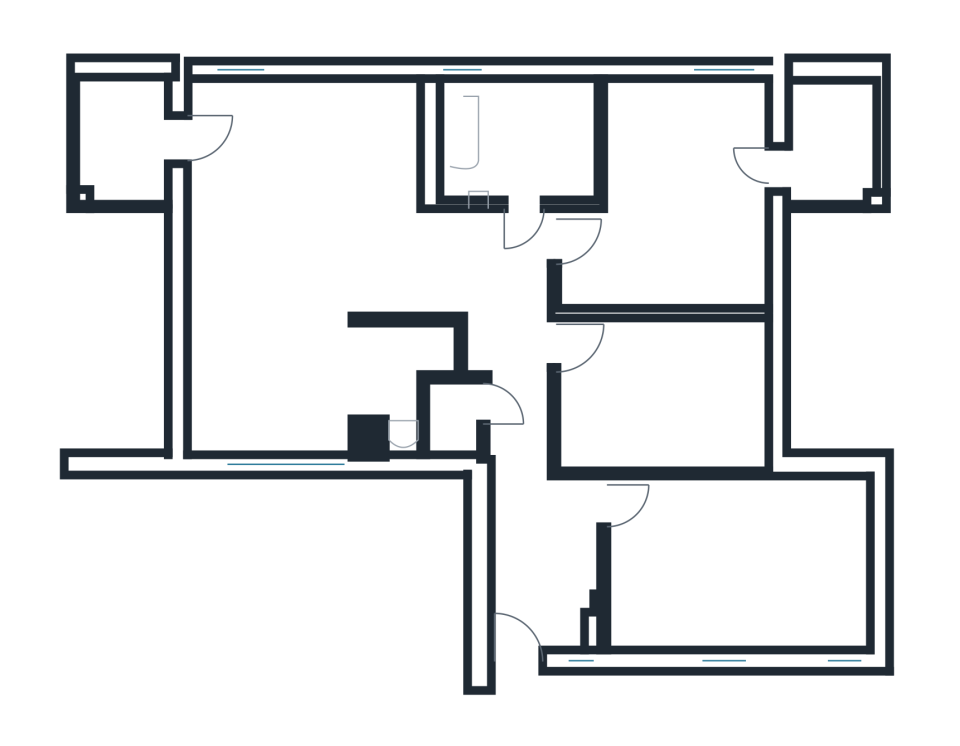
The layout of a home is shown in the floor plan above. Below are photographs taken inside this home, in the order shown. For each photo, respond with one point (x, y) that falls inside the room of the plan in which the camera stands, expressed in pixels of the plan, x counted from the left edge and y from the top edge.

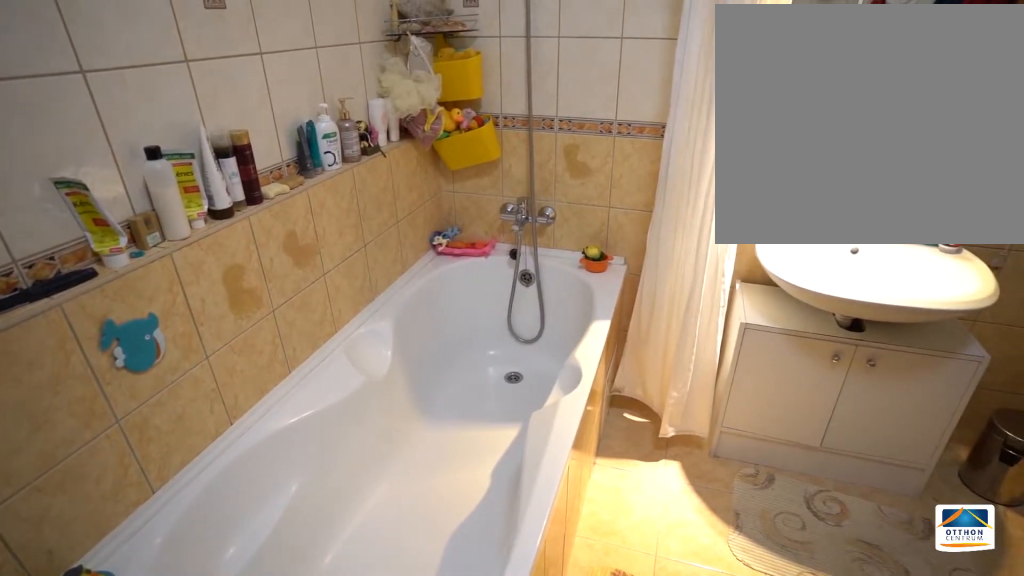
(526, 143)
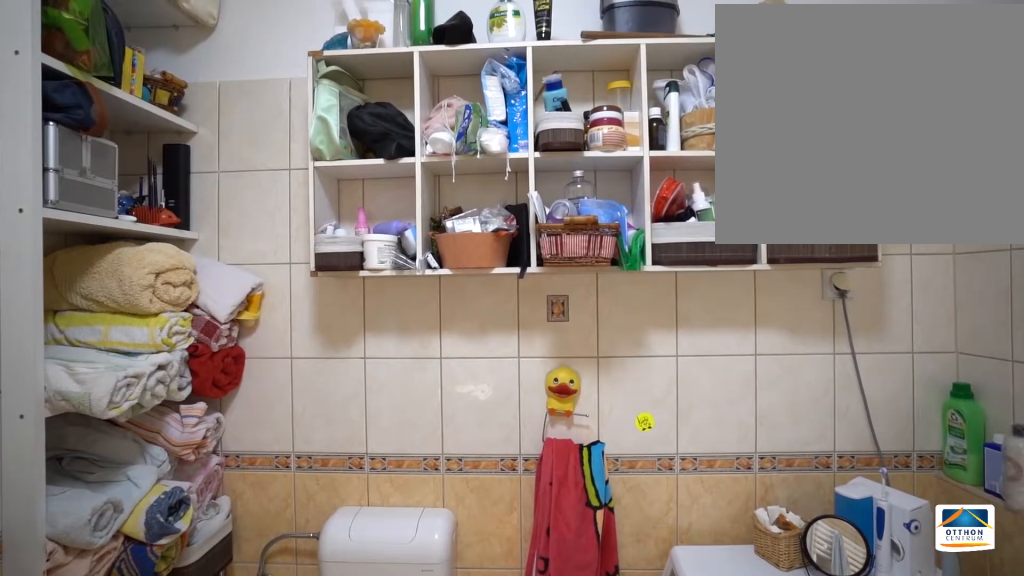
(526, 143)
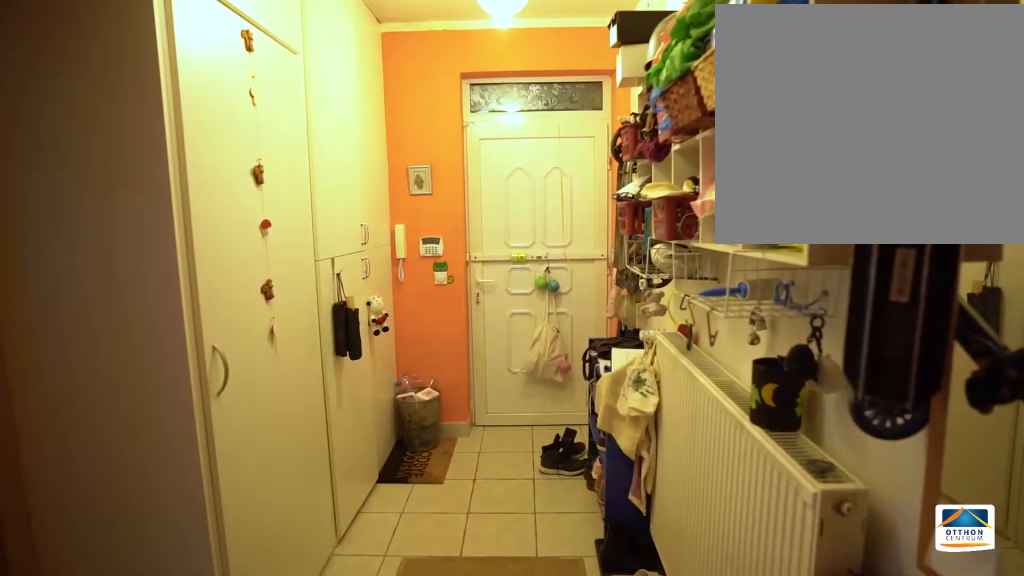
(523, 526)
